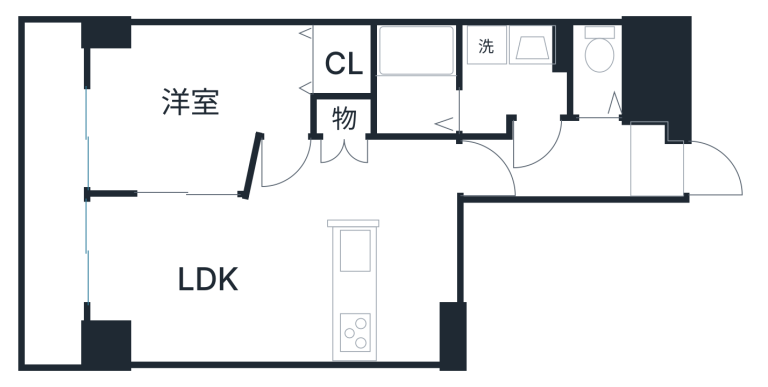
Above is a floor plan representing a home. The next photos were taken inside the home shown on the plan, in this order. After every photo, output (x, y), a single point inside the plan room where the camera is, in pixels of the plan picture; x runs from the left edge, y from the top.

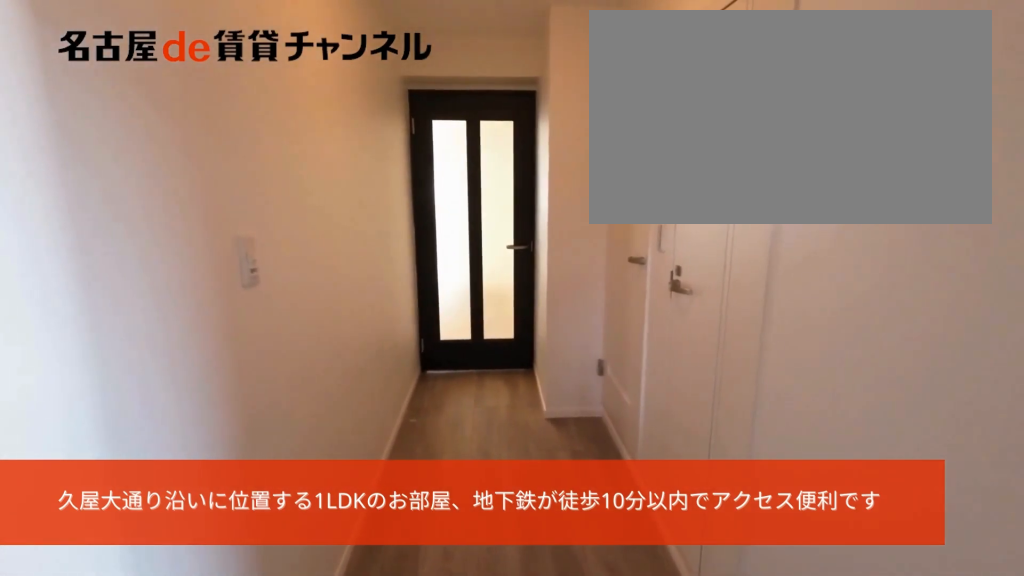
(659, 162)
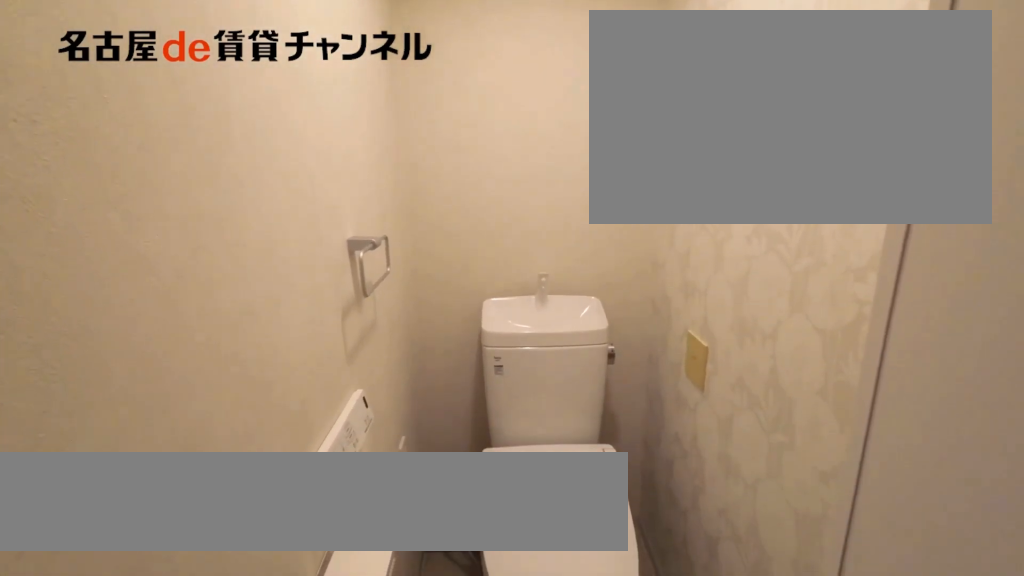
(599, 73)
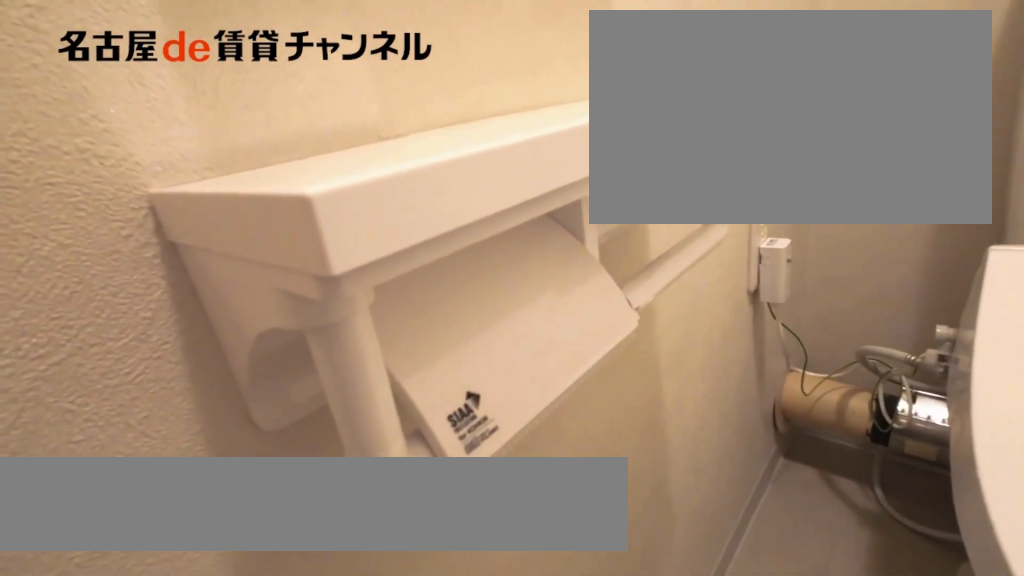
(599, 73)
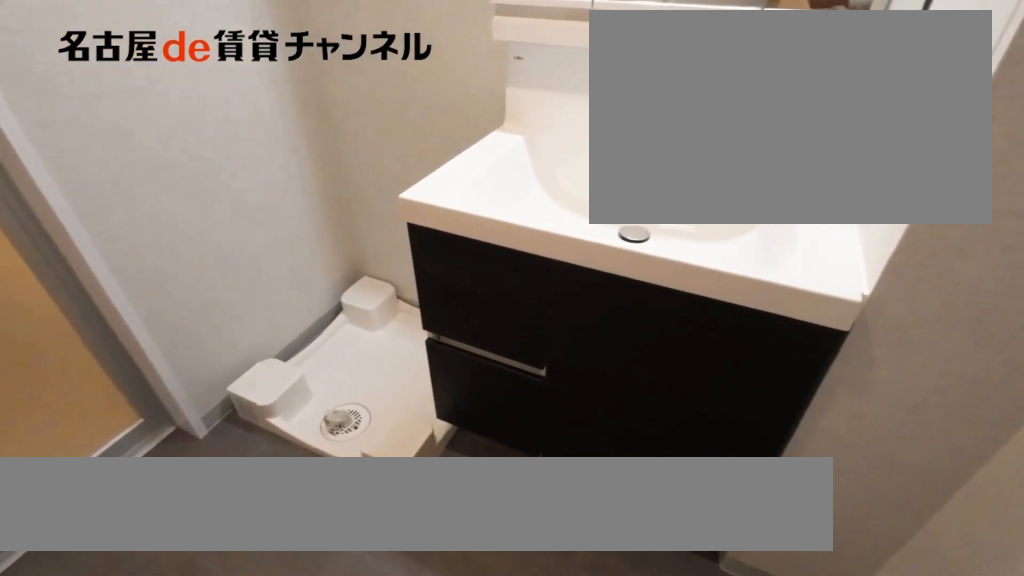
(514, 75)
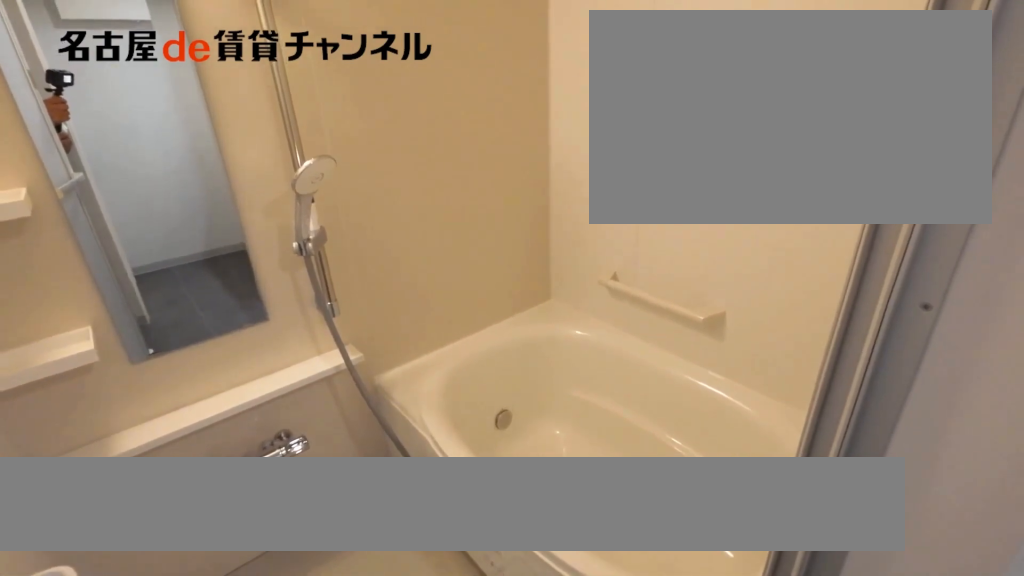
(413, 82)
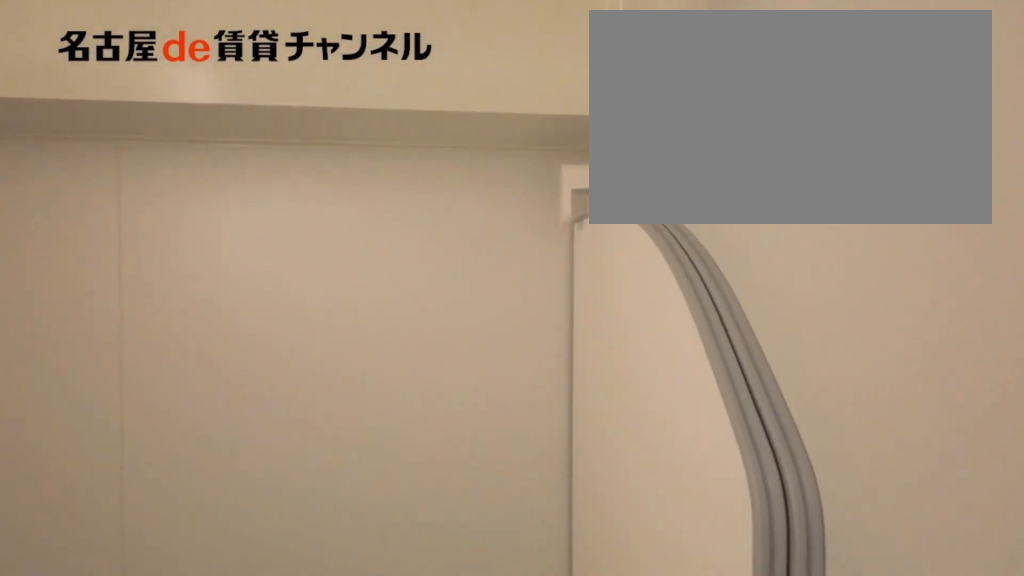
(413, 82)
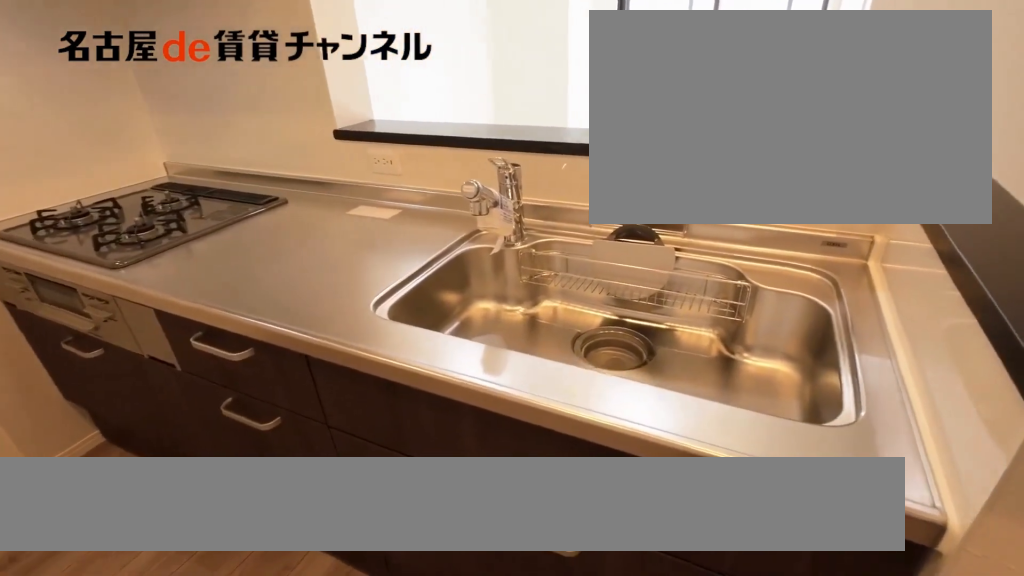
(393, 295)
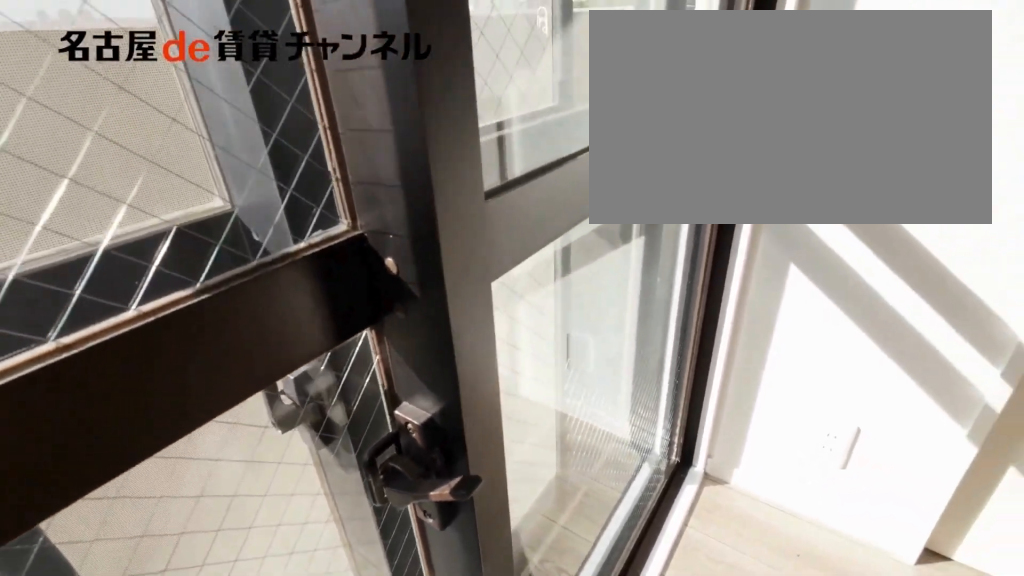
(206, 280)
